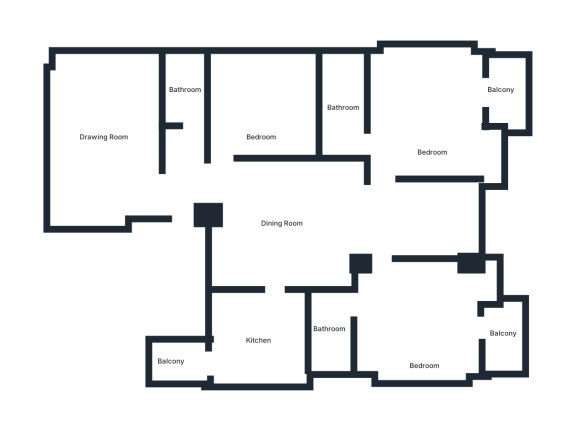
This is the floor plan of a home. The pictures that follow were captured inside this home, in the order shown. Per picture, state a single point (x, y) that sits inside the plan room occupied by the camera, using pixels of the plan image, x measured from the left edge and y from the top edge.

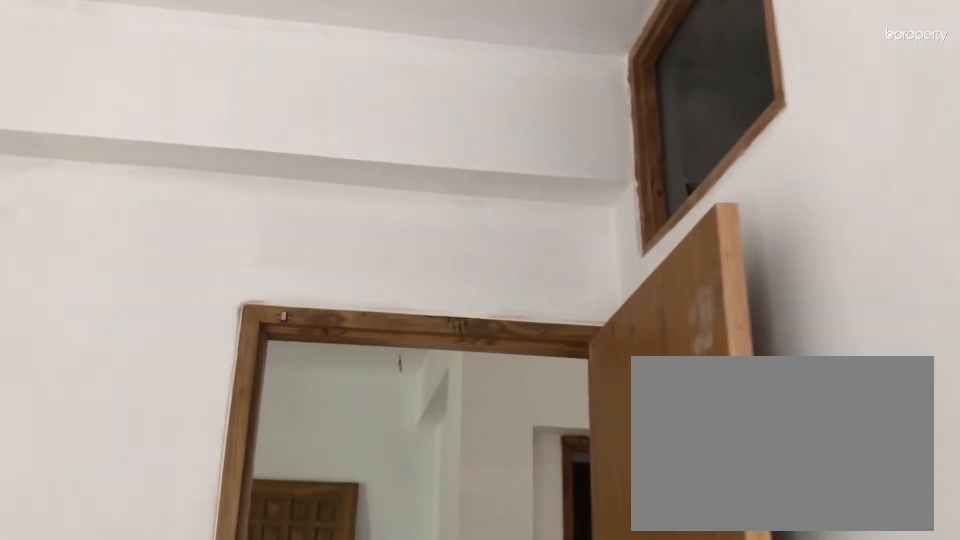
(256, 114)
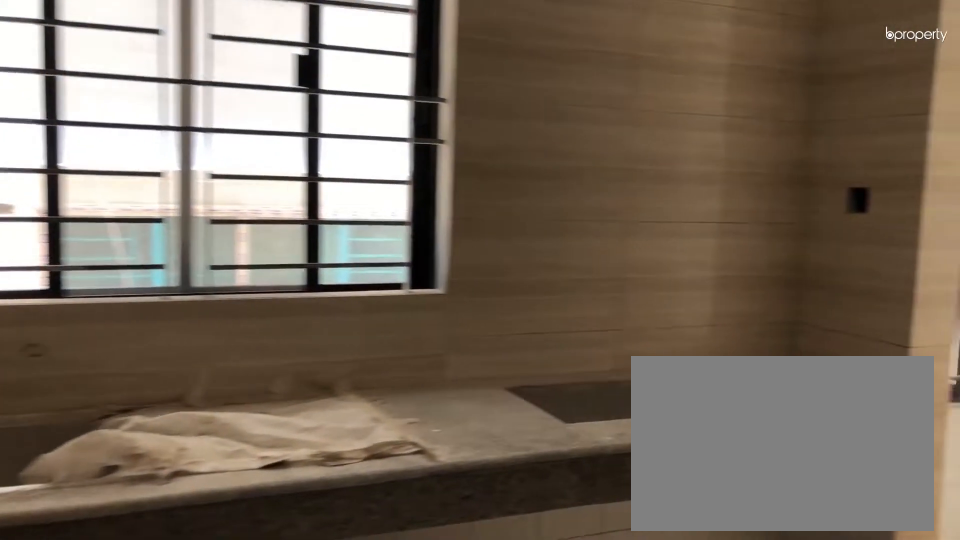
(256, 339)
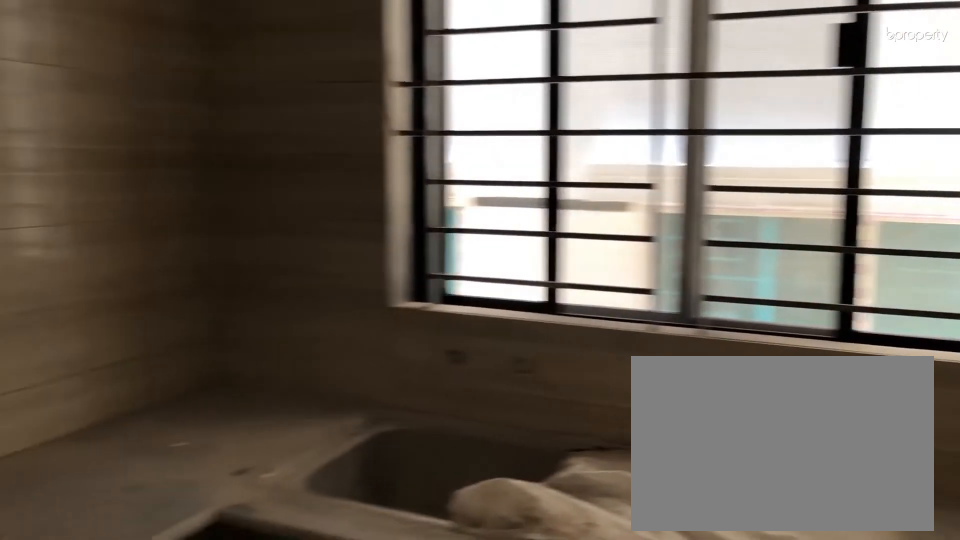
(256, 339)
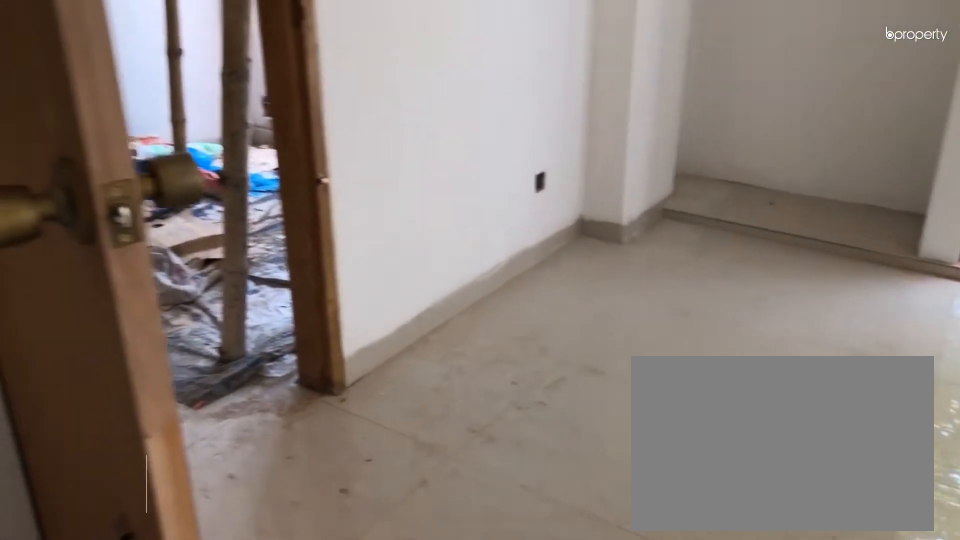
(423, 336)
